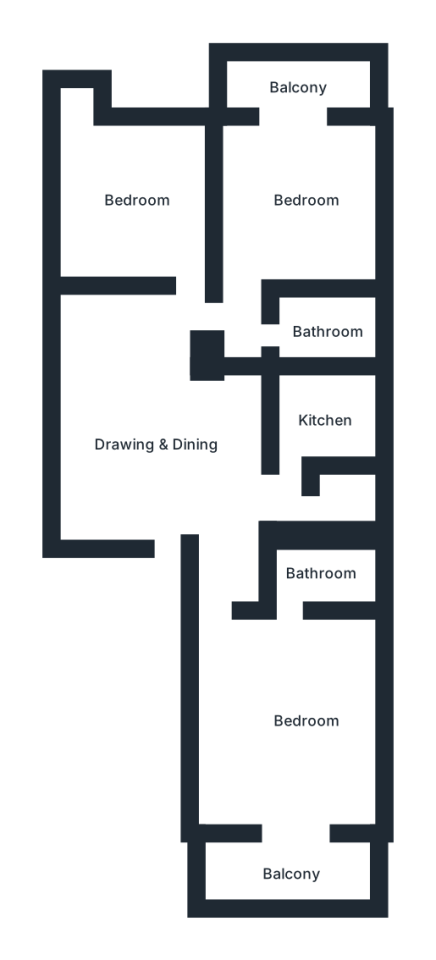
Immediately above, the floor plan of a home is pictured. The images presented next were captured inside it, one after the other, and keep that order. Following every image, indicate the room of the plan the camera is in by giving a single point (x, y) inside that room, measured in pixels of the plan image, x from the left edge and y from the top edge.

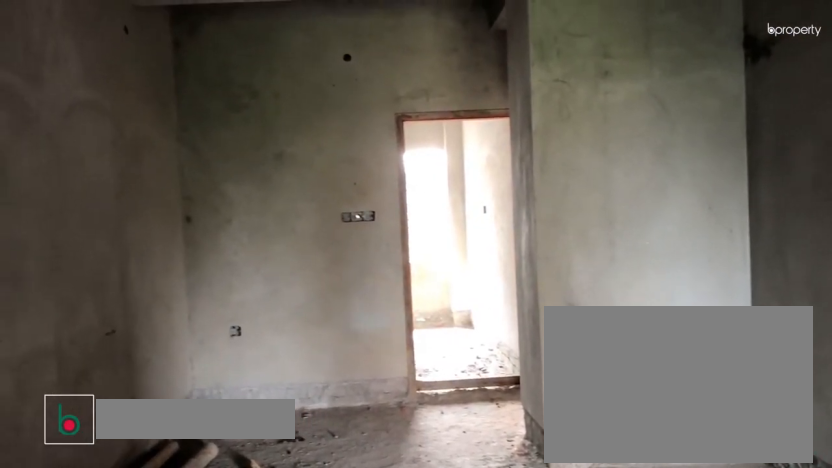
(160, 447)
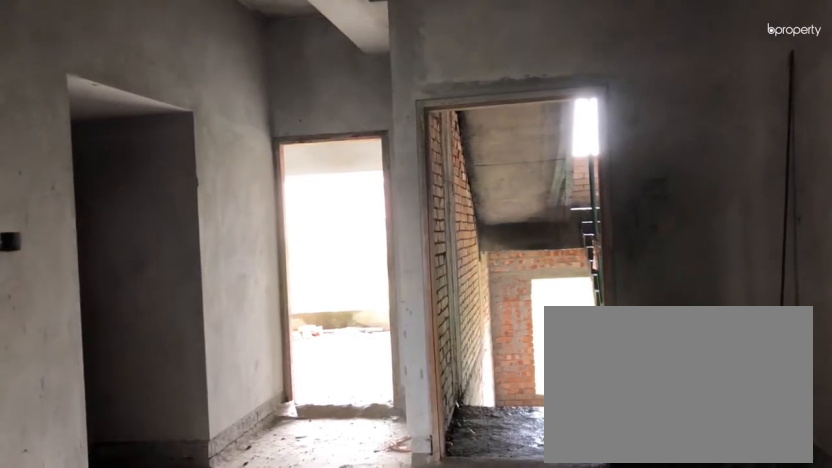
(161, 451)
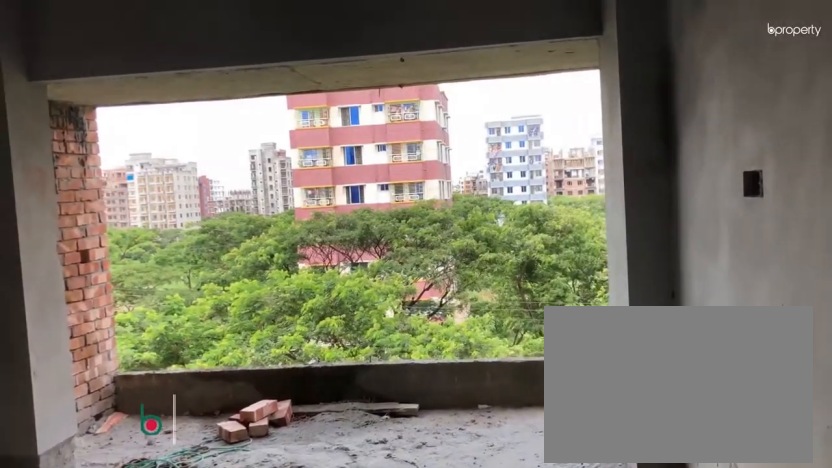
(306, 727)
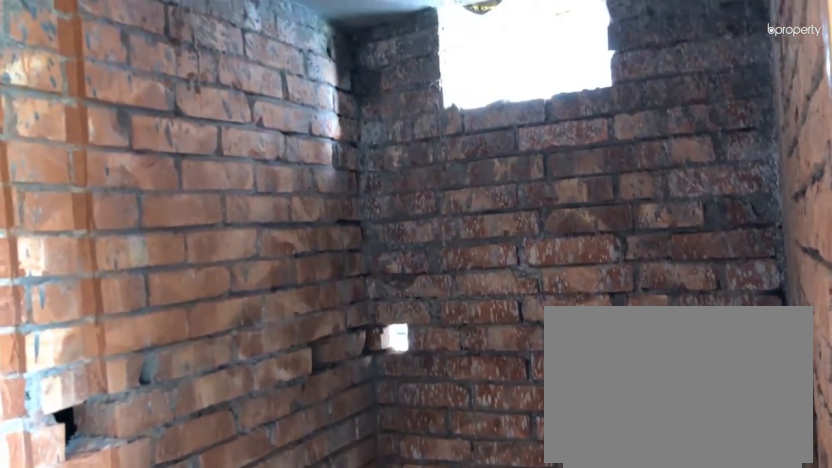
(327, 573)
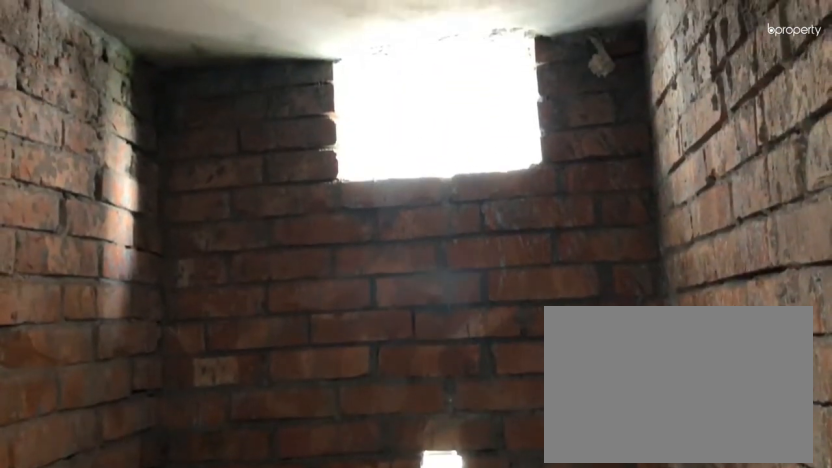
(342, 505)
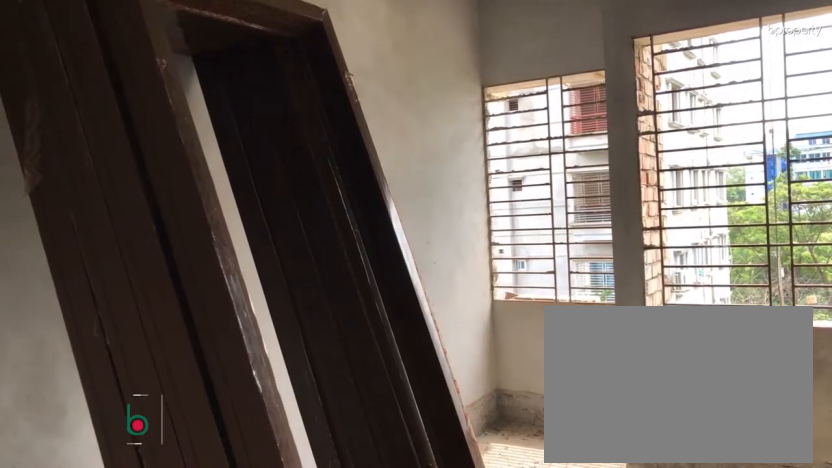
(143, 205)
